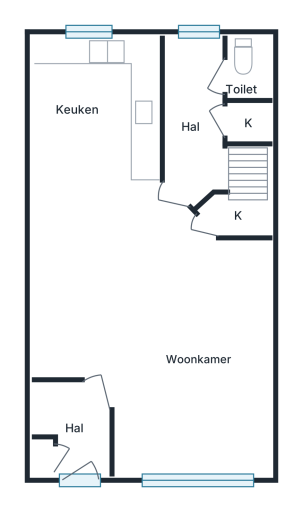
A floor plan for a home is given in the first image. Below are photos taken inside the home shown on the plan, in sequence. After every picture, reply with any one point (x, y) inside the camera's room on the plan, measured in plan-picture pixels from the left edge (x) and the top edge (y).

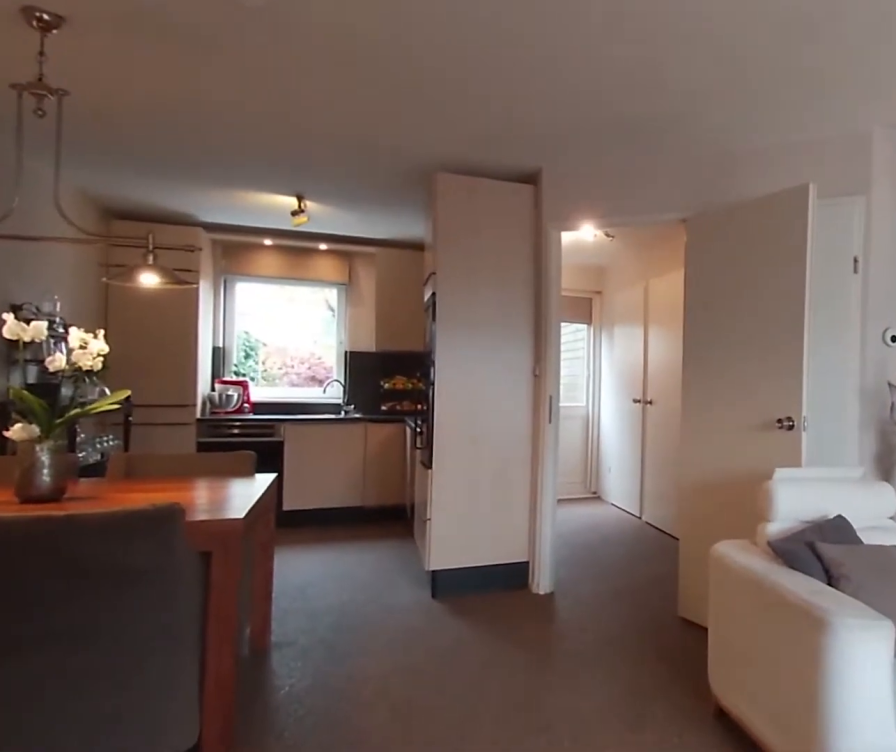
(156, 324)
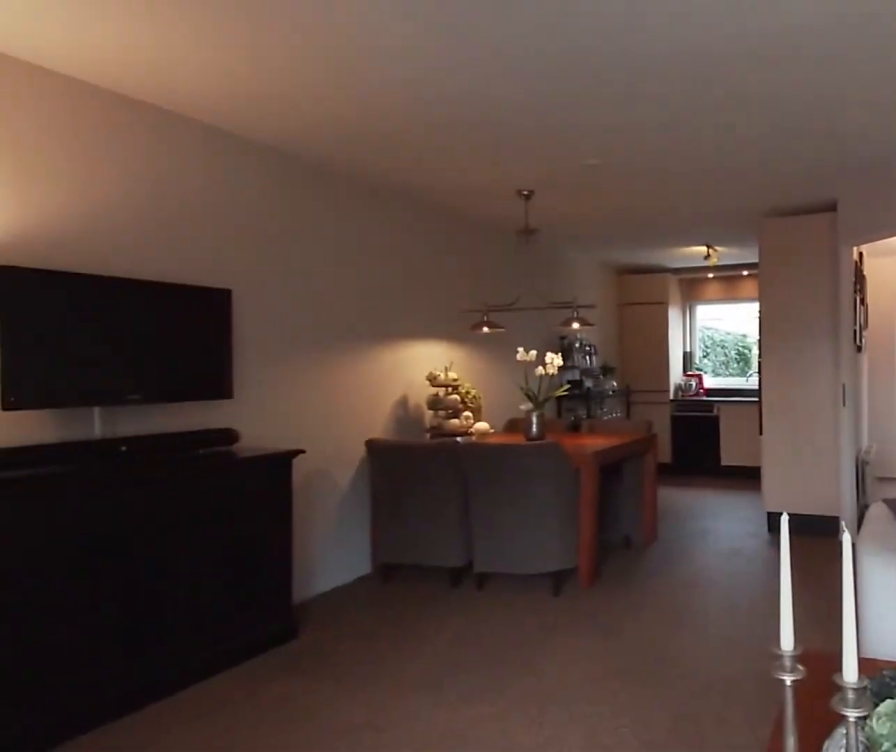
(156, 324)
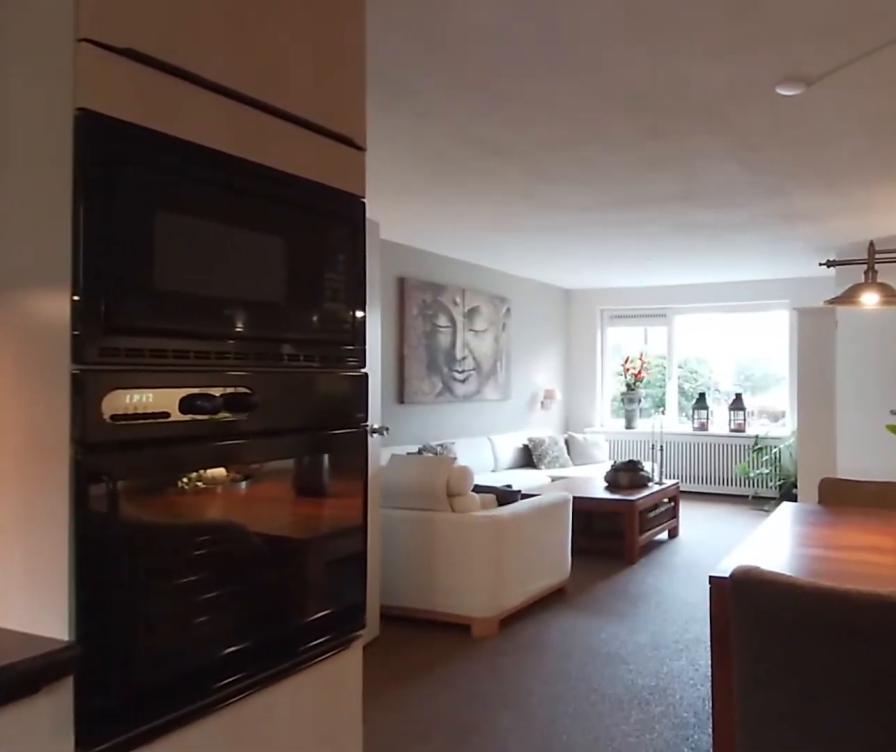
(95, 108)
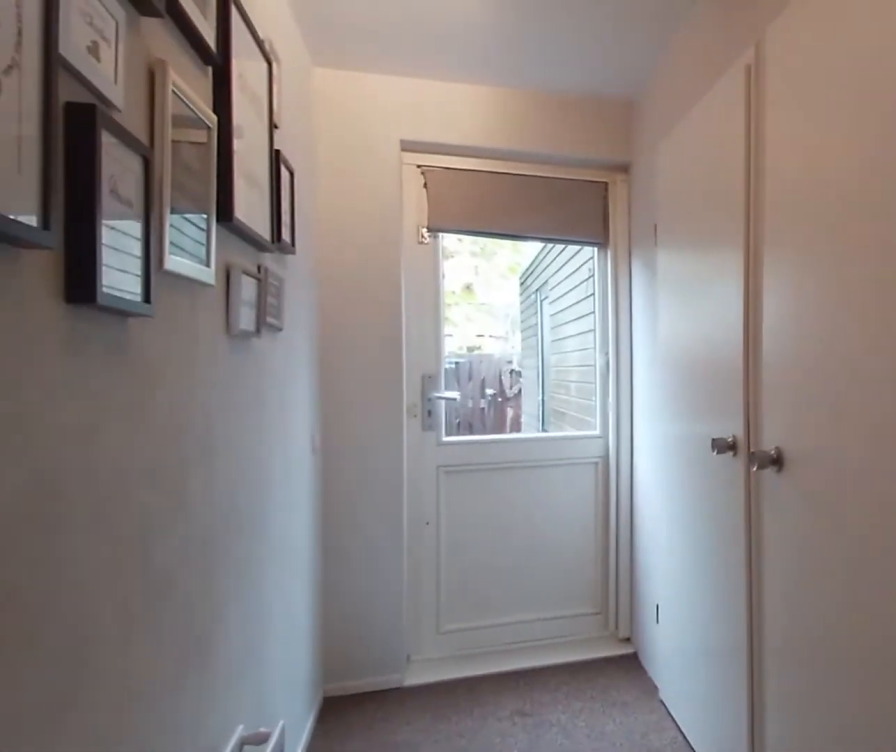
(195, 117)
